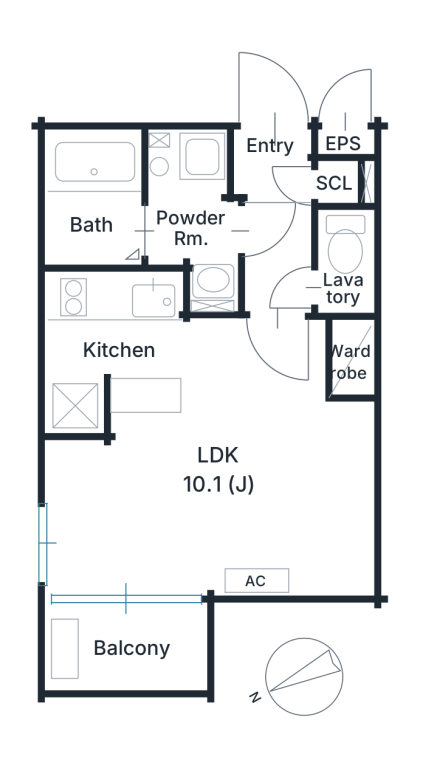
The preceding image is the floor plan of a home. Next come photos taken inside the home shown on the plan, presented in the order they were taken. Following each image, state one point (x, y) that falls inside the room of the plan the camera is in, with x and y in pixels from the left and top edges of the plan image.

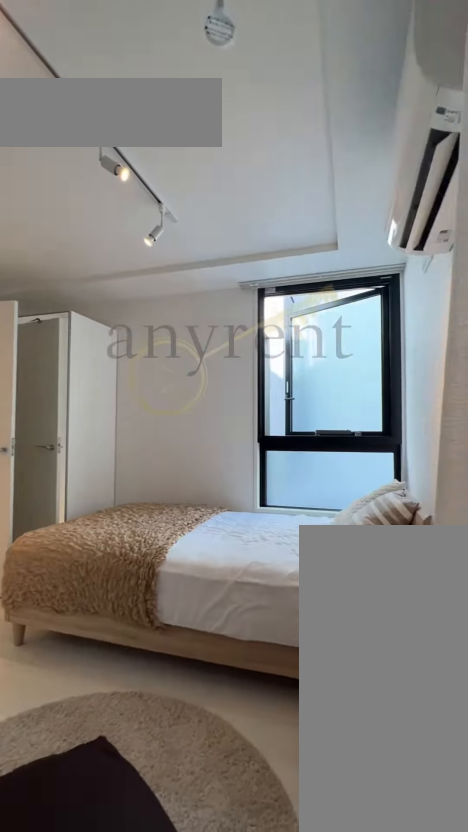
(209, 503)
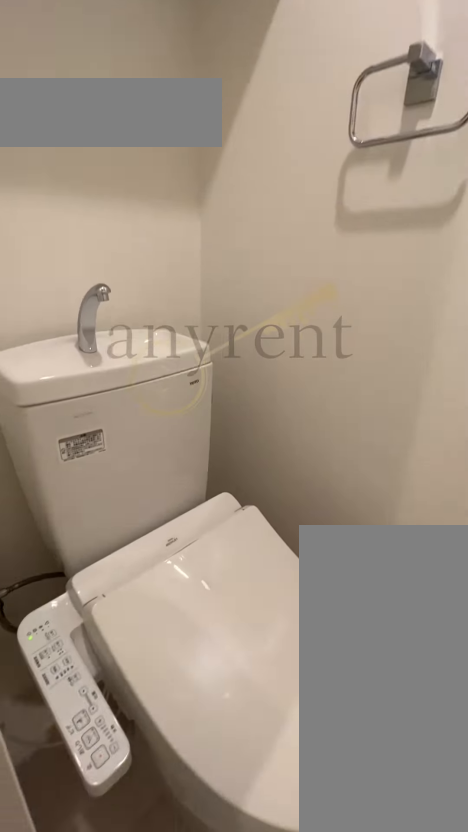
(344, 248)
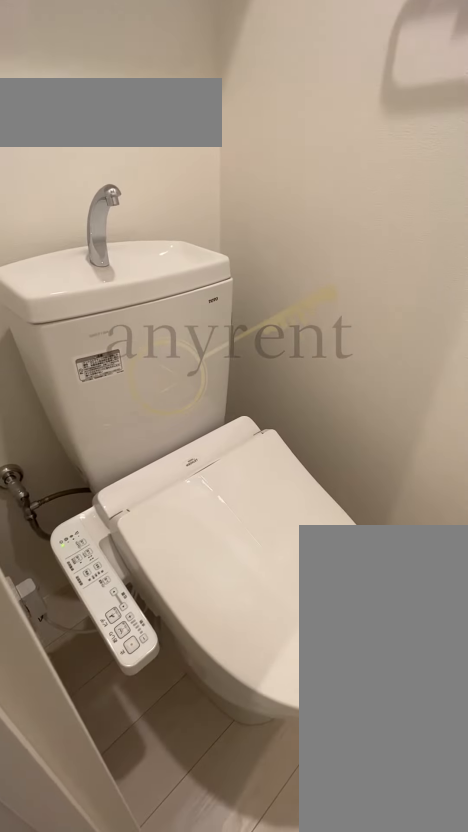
(344, 248)
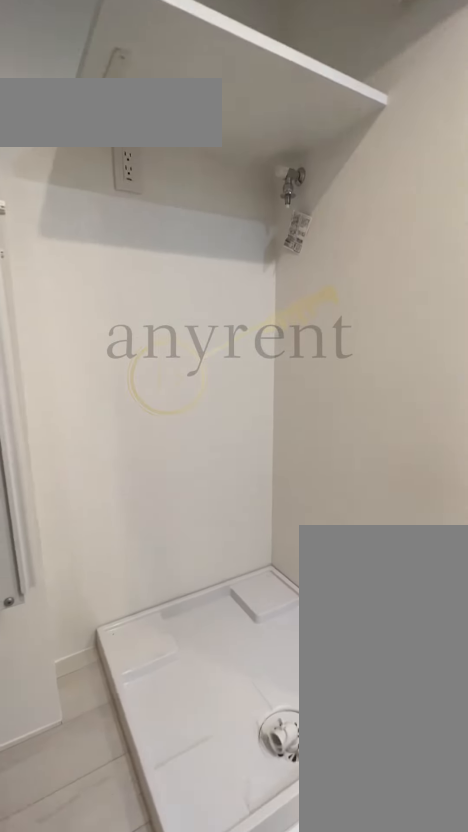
(201, 158)
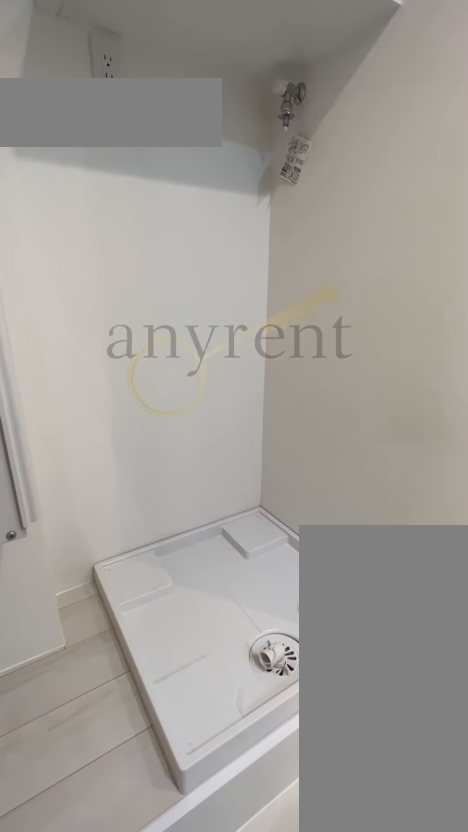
(201, 158)
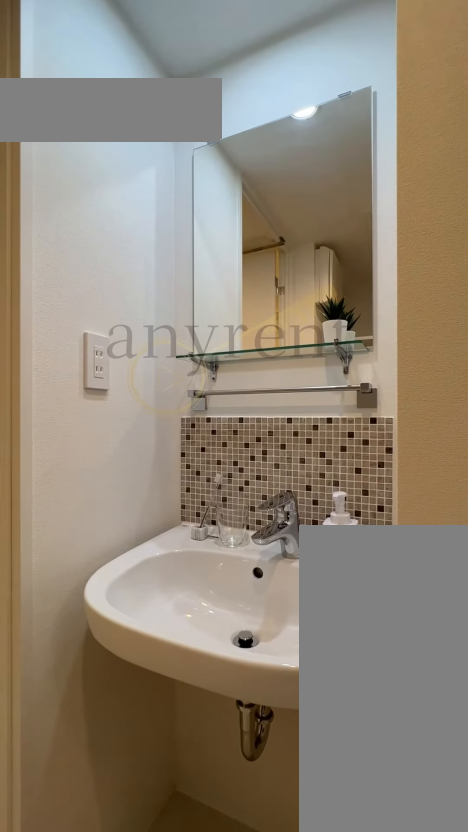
(212, 282)
